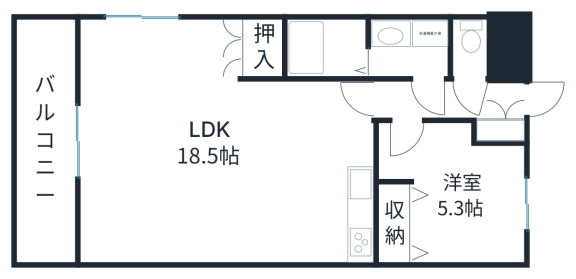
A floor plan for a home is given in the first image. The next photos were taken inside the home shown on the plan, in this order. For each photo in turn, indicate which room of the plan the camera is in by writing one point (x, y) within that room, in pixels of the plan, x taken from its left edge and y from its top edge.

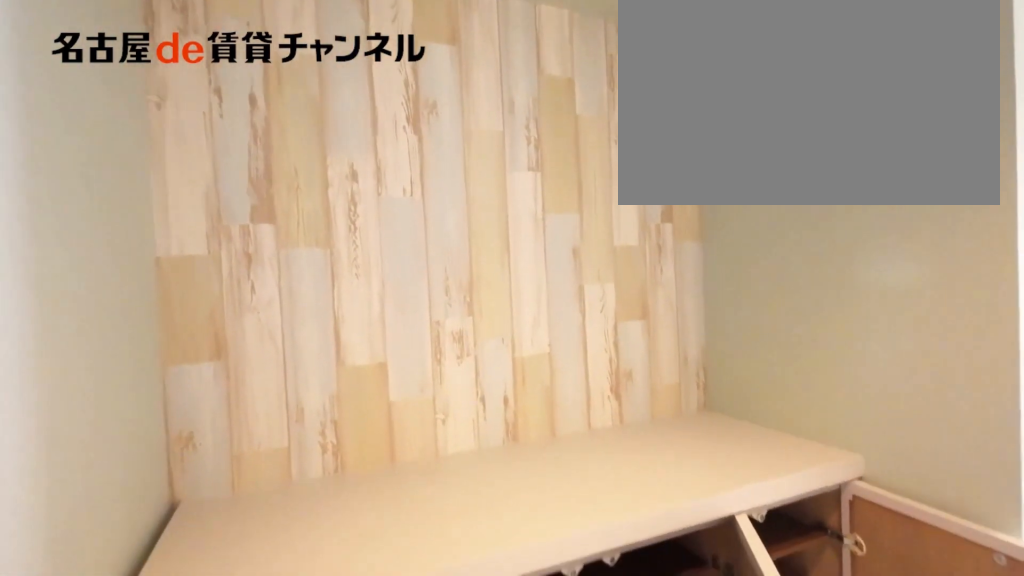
(504, 113)
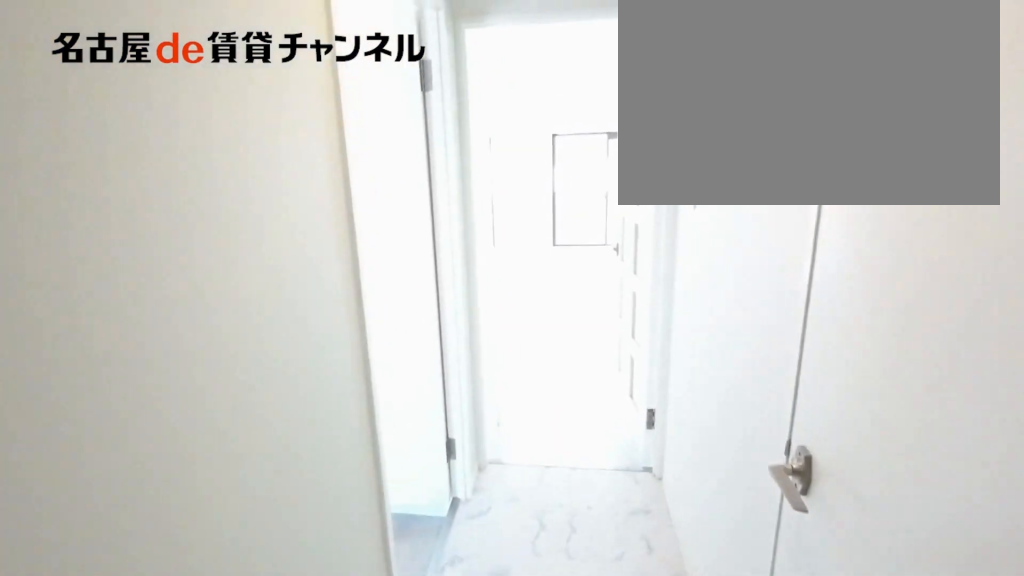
(430, 100)
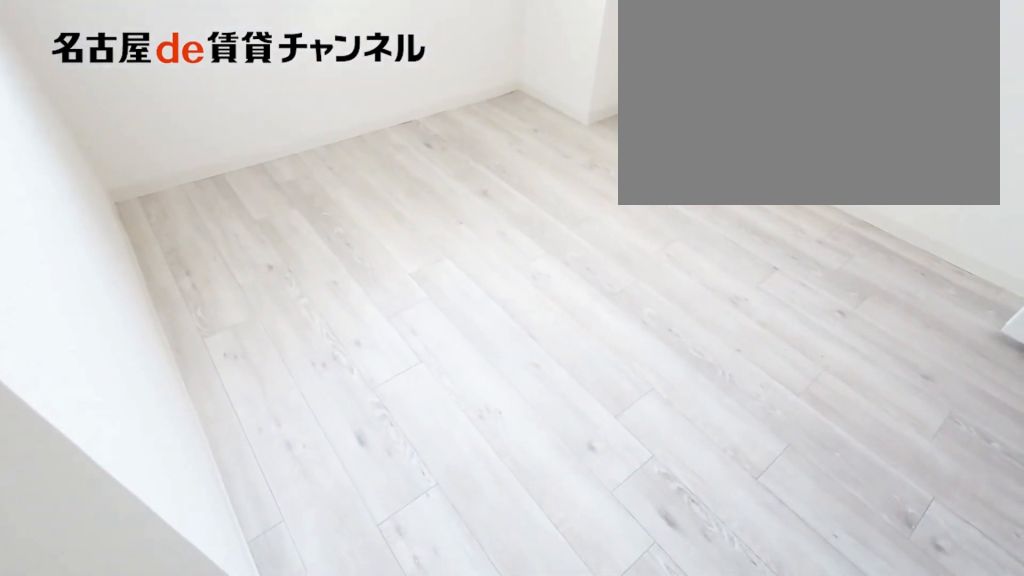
(451, 195)
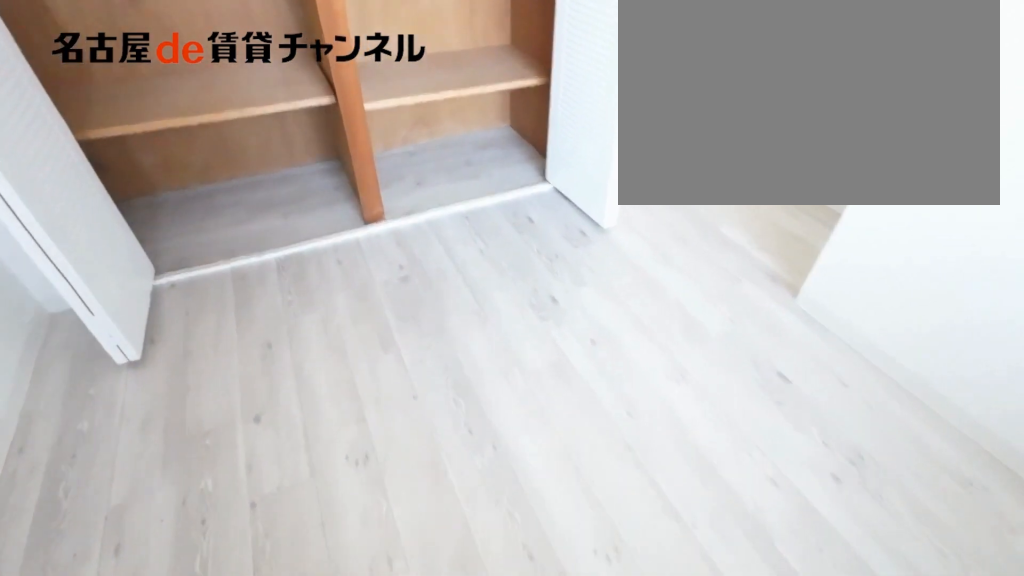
(451, 195)
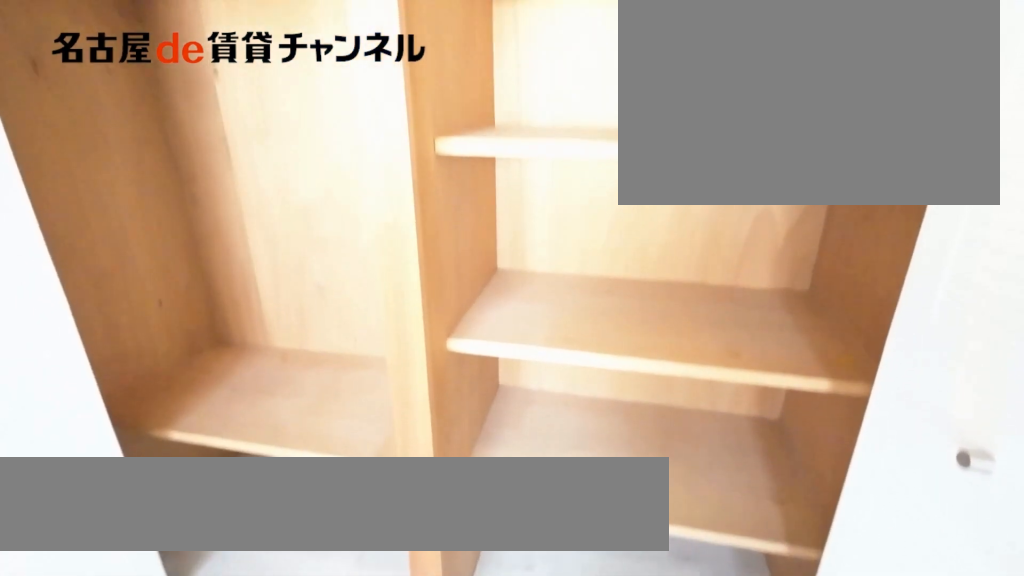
(391, 221)
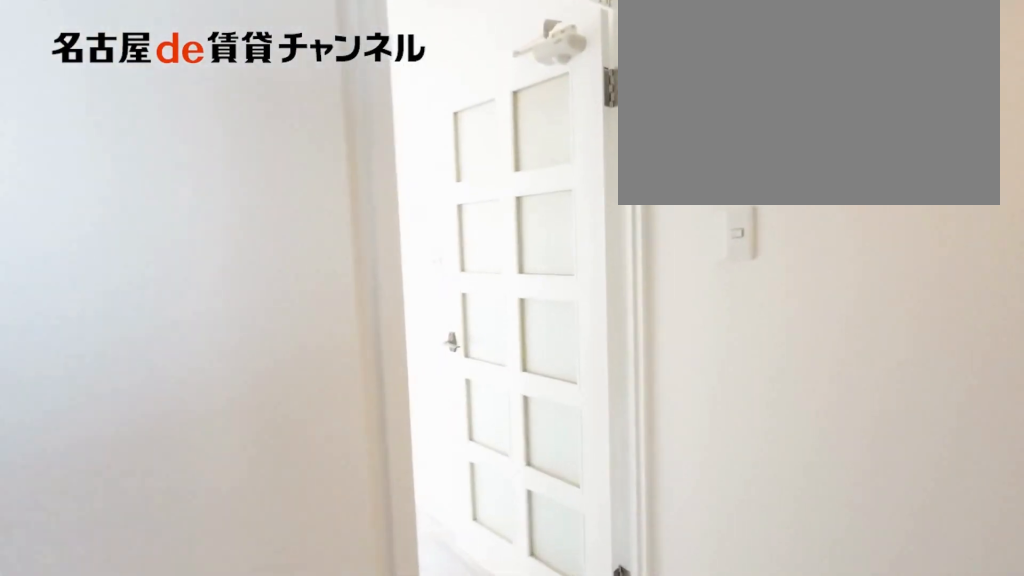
(397, 99)
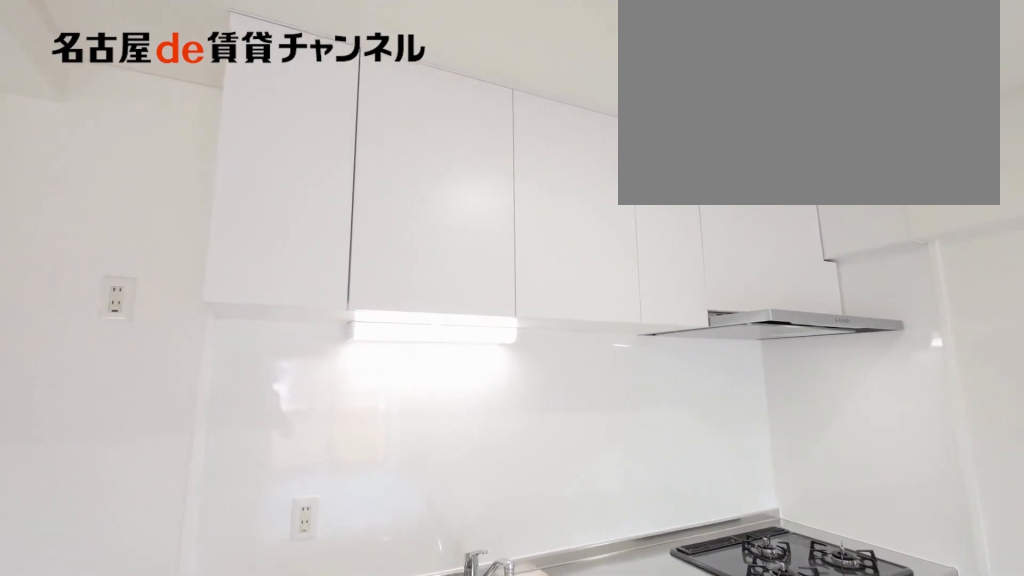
(366, 226)
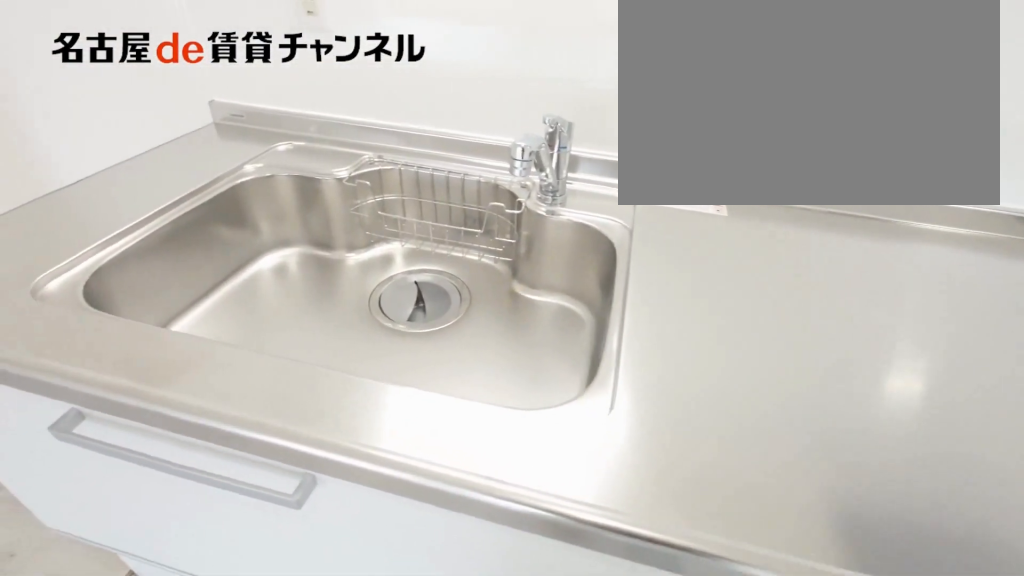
(366, 226)
